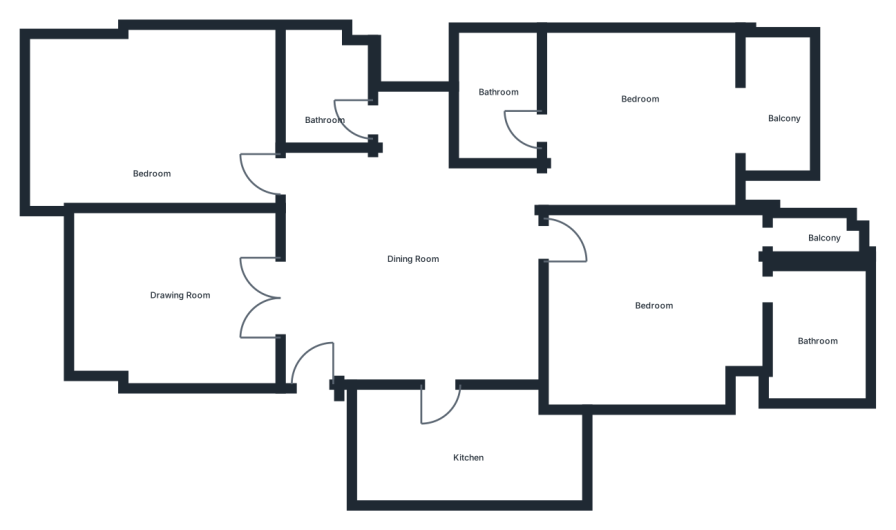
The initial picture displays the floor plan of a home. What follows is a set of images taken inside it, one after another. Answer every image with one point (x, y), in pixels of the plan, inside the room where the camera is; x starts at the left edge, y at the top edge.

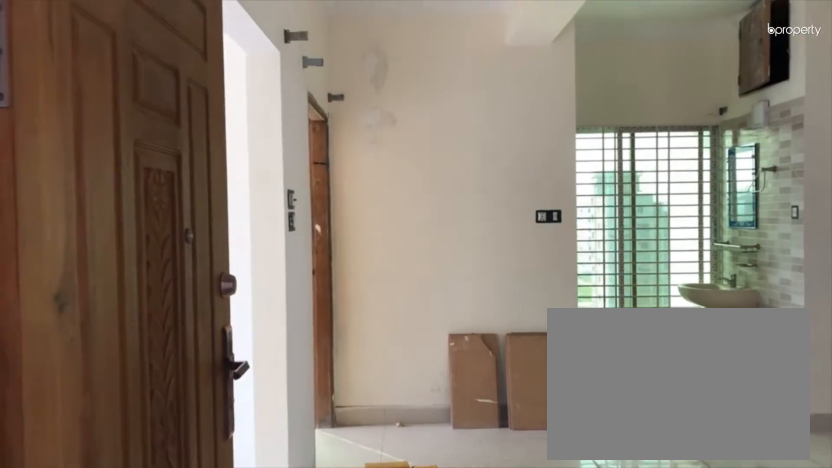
(309, 372)
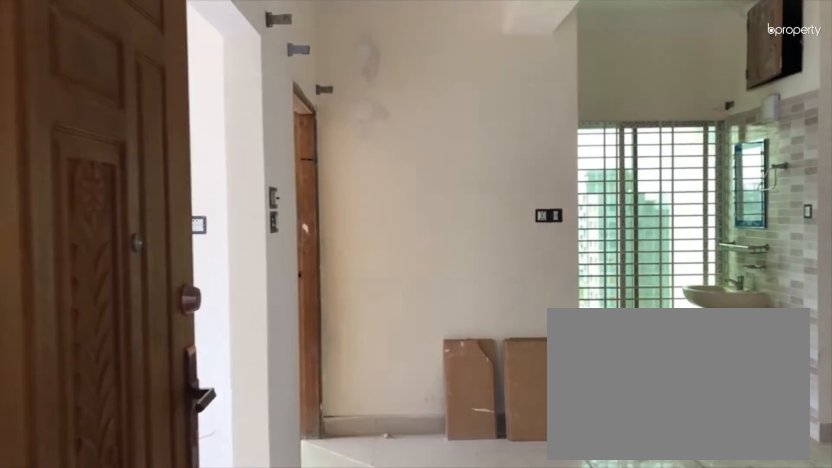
(309, 372)
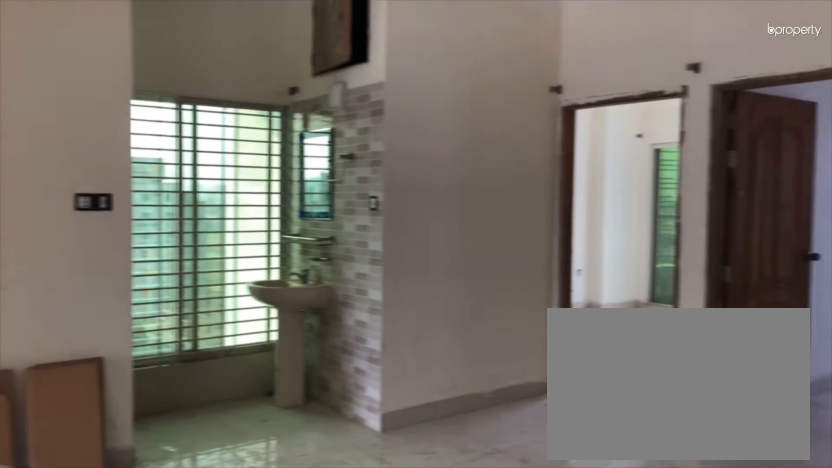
(395, 277)
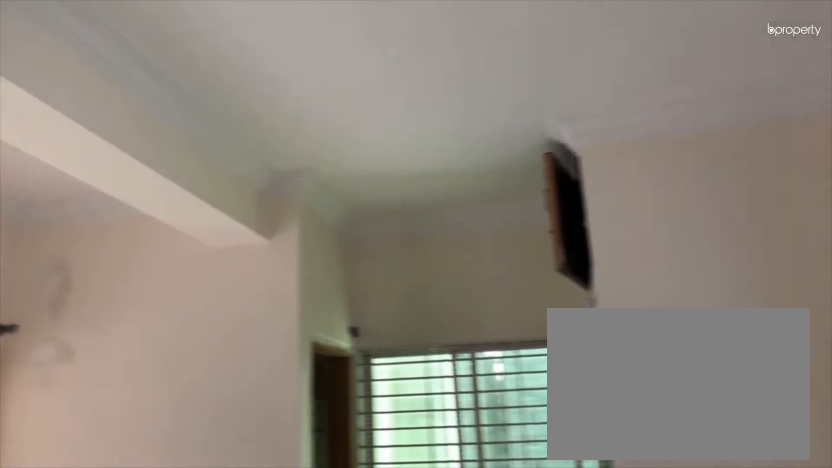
(395, 277)
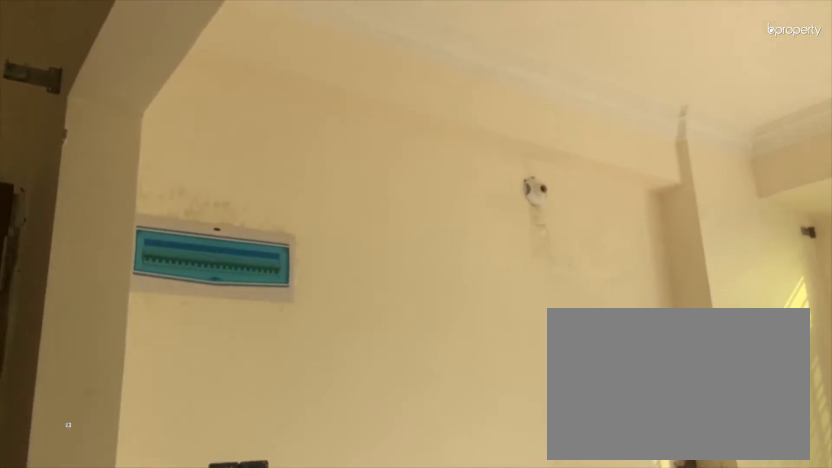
(168, 310)
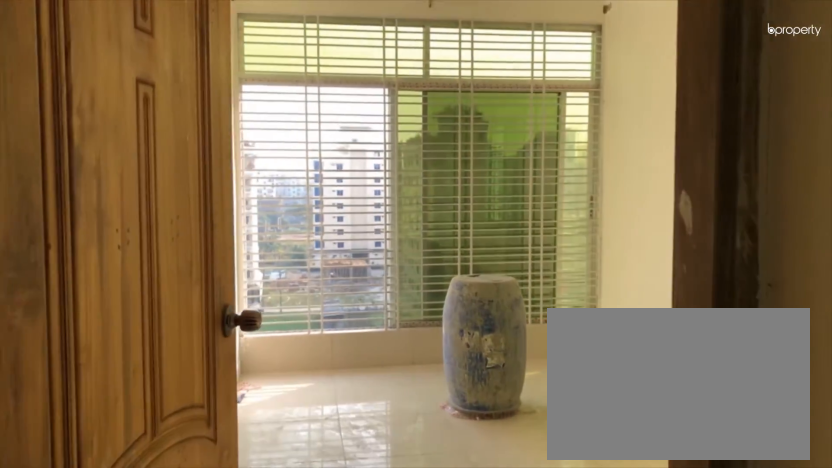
(289, 178)
